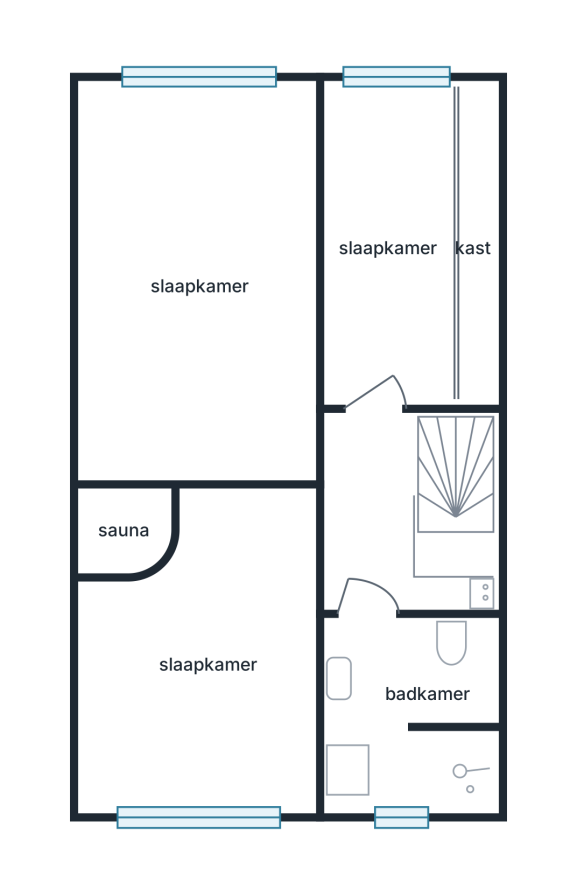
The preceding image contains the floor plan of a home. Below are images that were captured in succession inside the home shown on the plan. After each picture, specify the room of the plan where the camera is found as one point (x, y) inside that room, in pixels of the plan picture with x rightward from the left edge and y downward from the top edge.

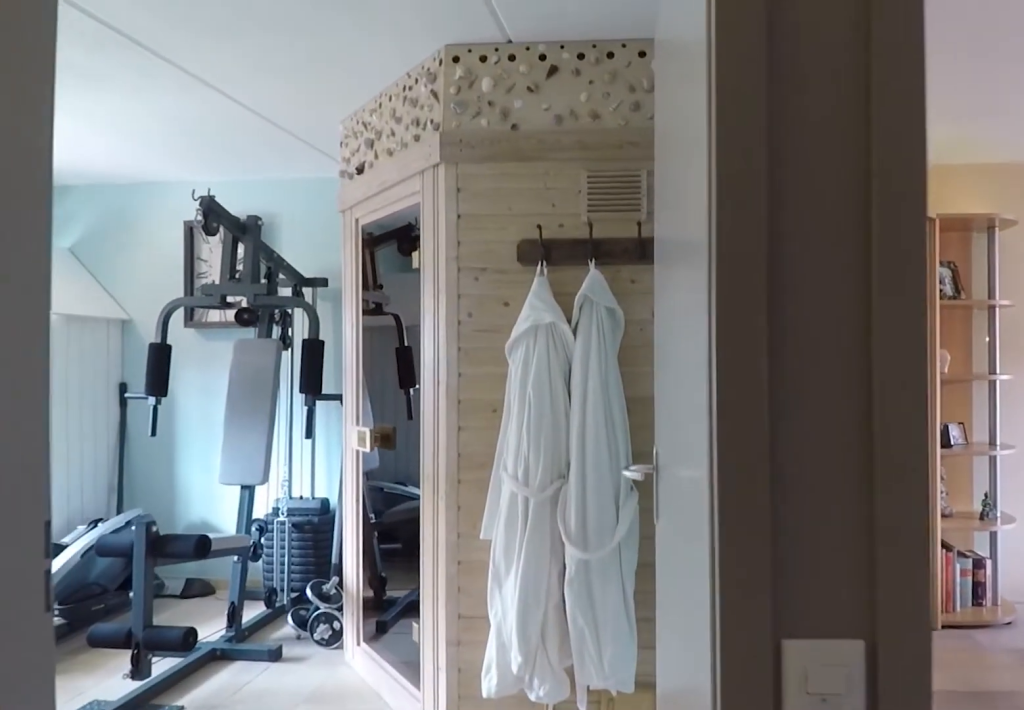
(379, 519)
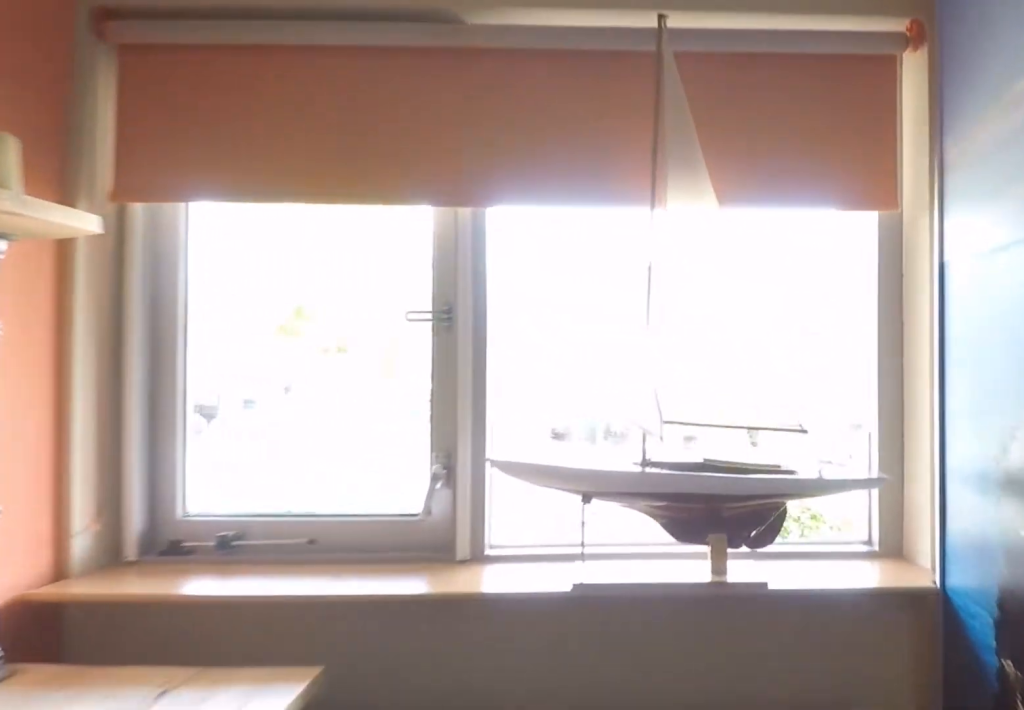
(387, 245)
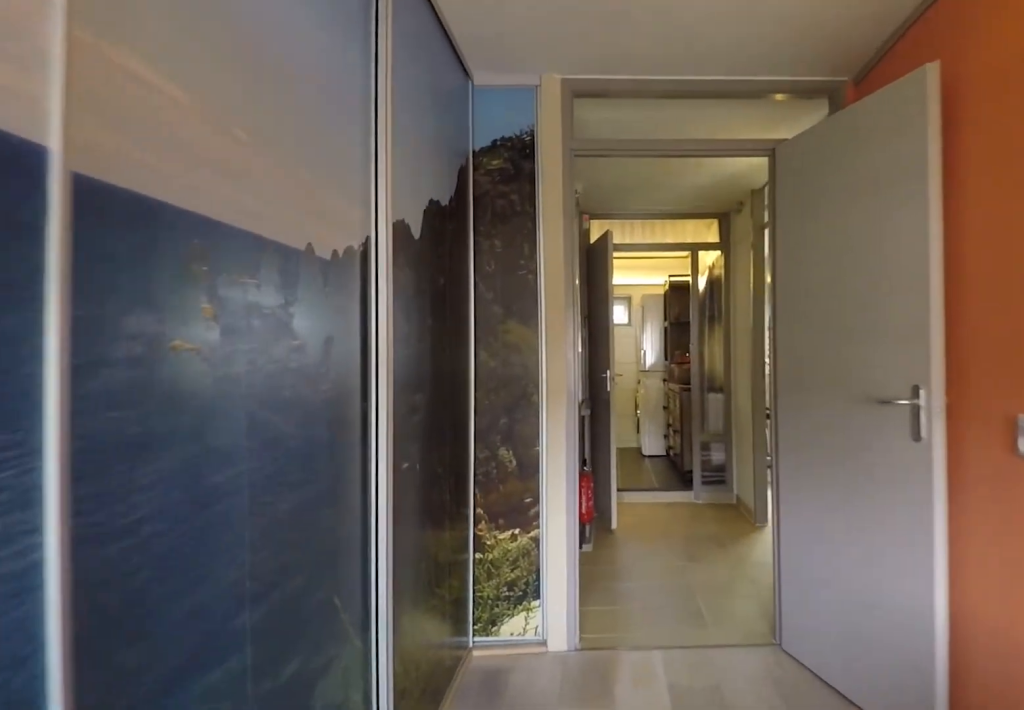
(387, 245)
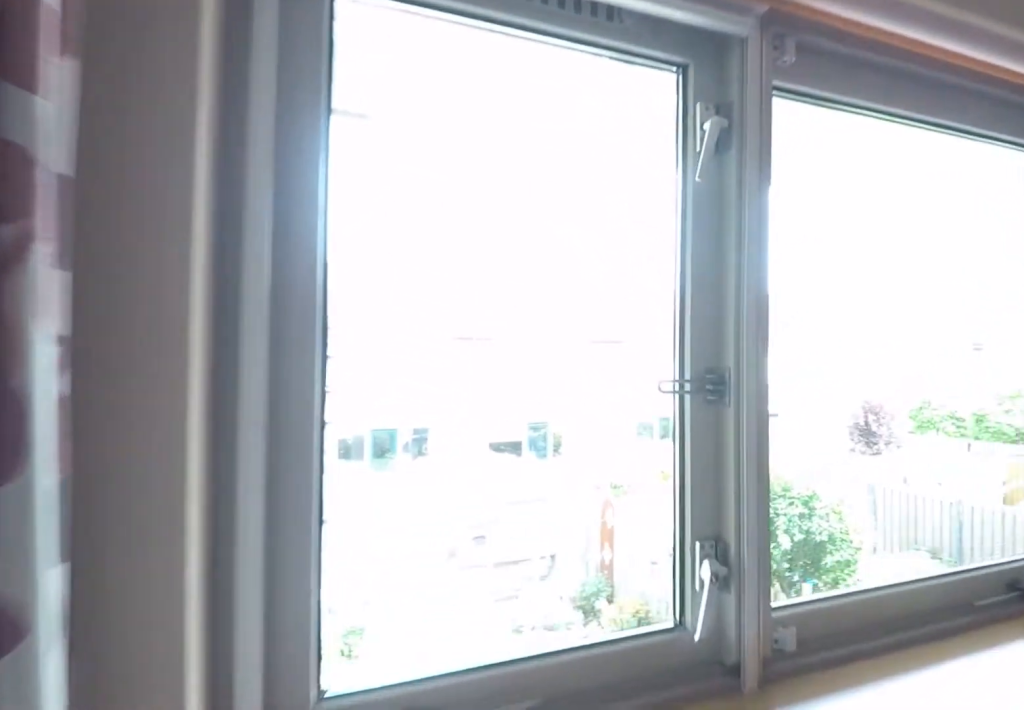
(135, 217)
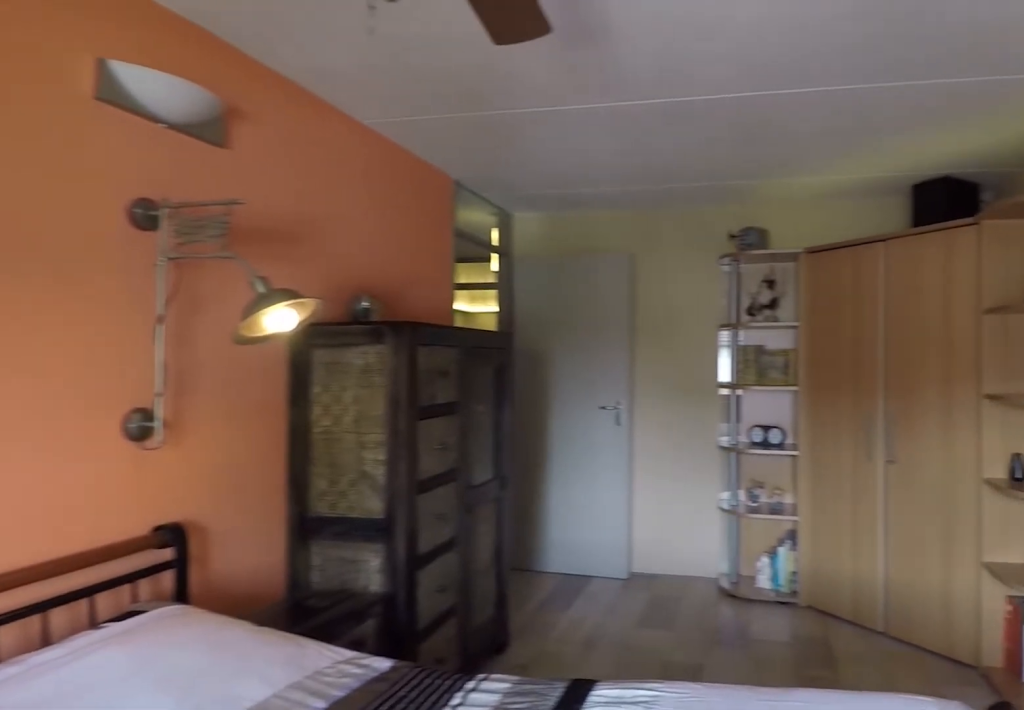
(135, 217)
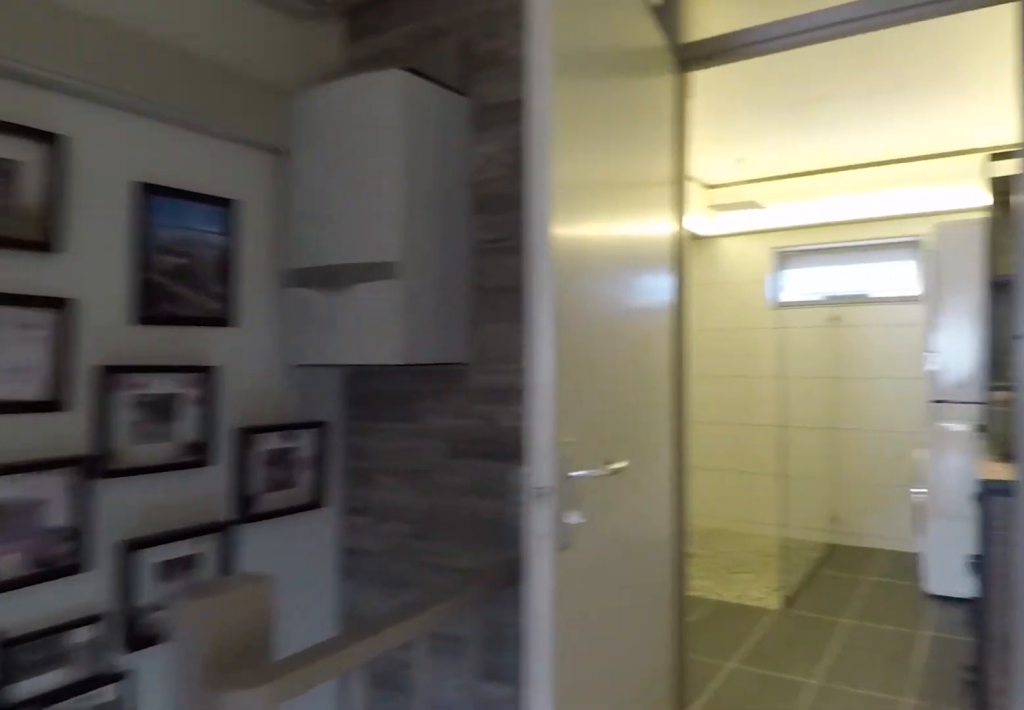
(377, 518)
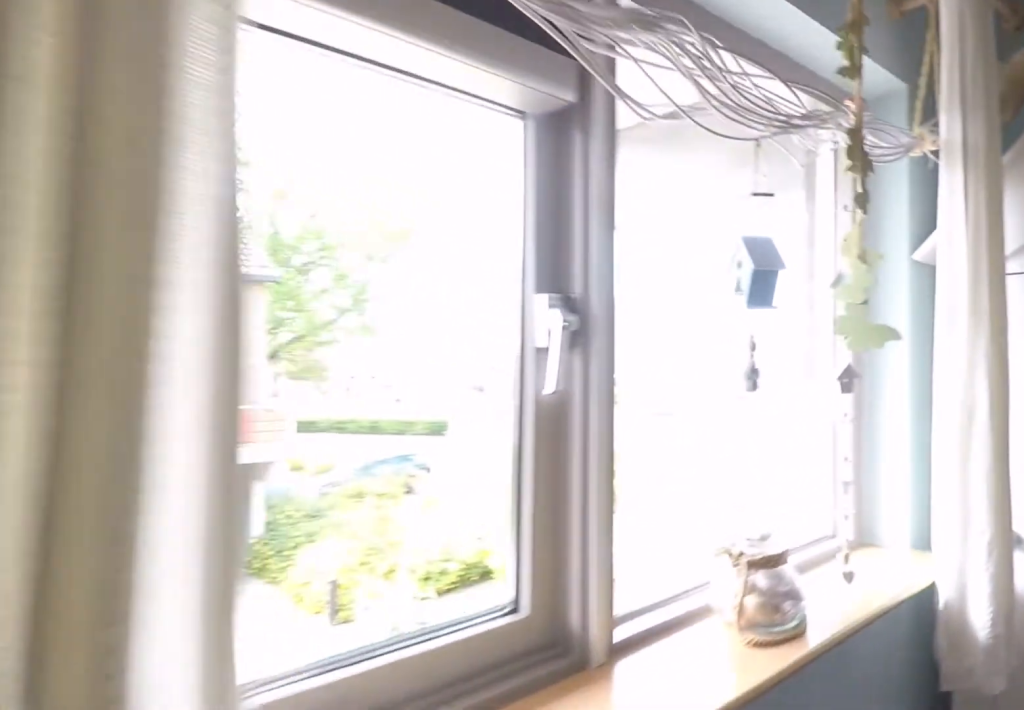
(208, 662)
